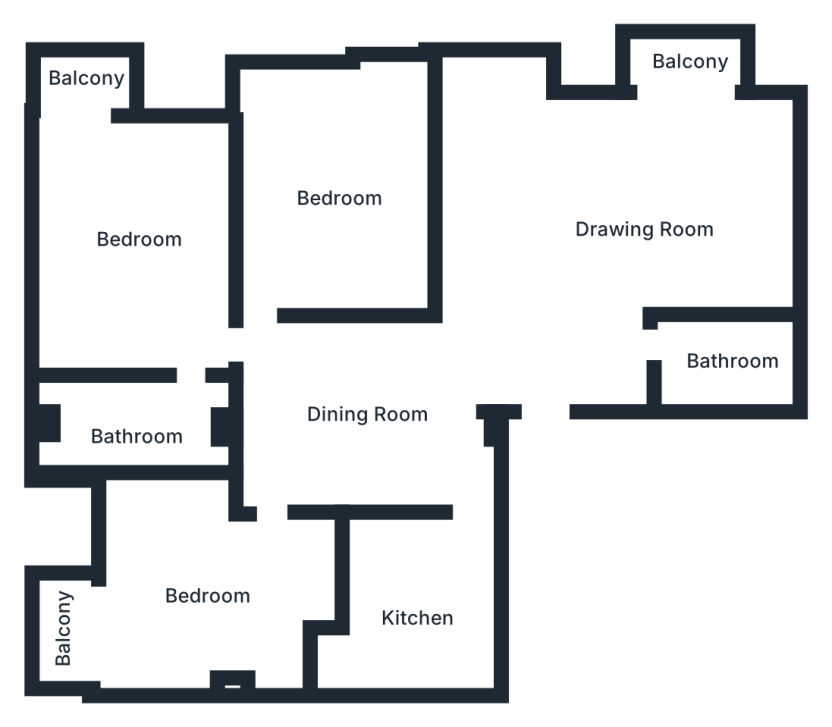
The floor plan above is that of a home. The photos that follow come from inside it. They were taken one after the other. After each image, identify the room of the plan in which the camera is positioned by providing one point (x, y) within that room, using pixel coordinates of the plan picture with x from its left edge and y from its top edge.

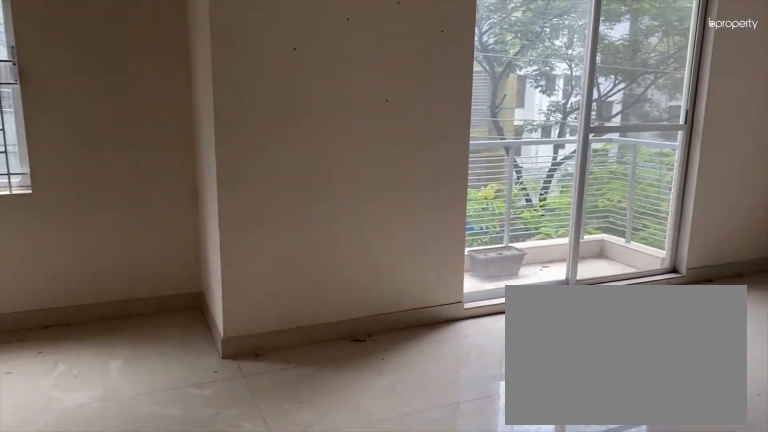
(640, 223)
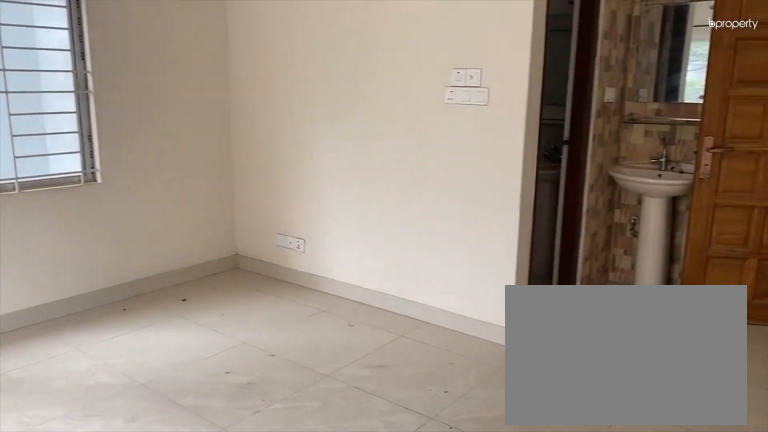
(640, 223)
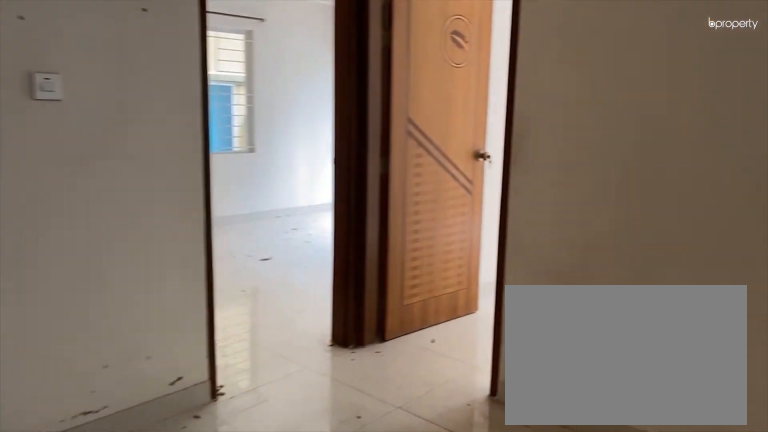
(372, 412)
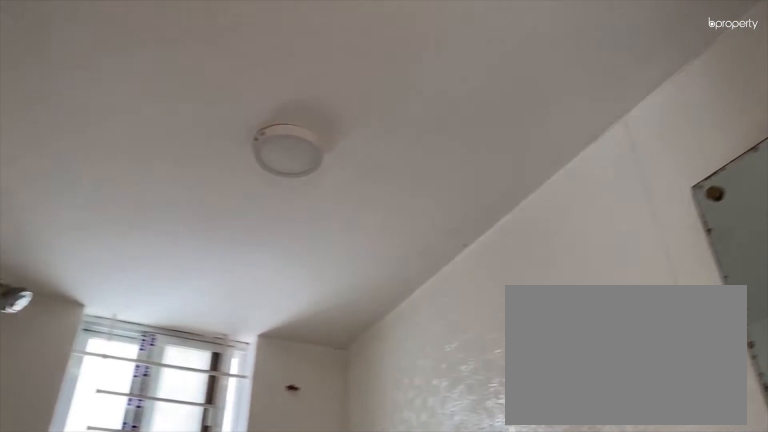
(729, 345)
